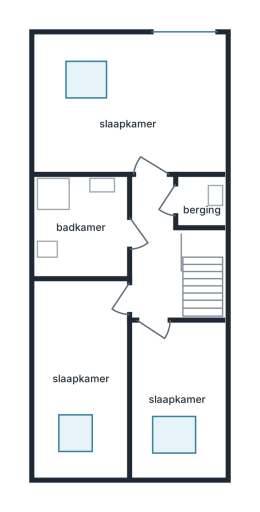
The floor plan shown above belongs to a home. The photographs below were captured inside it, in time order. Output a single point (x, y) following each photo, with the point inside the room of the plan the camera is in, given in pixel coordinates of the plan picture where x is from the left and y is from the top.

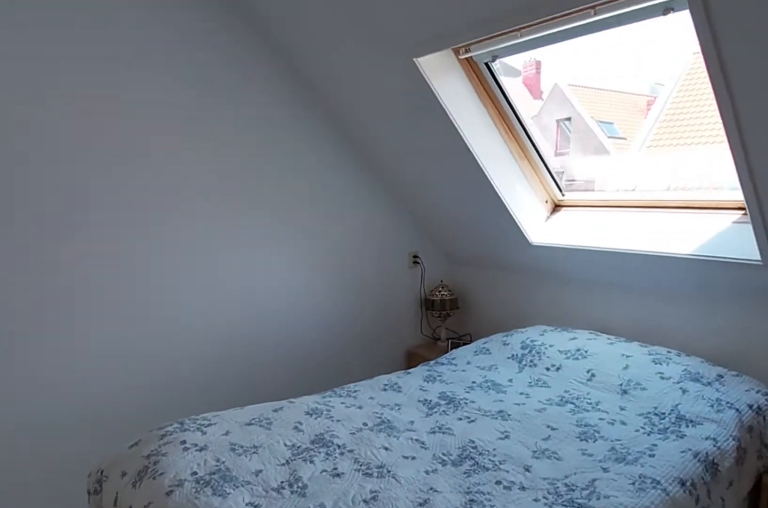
(134, 109)
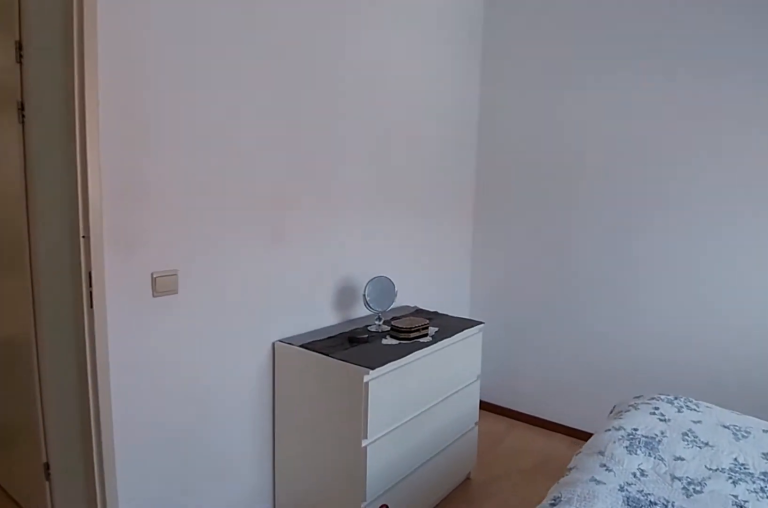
(134, 109)
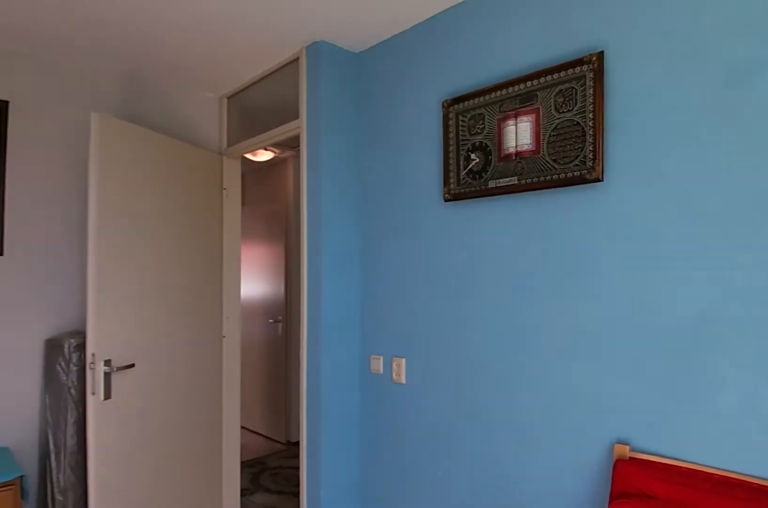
(82, 368)
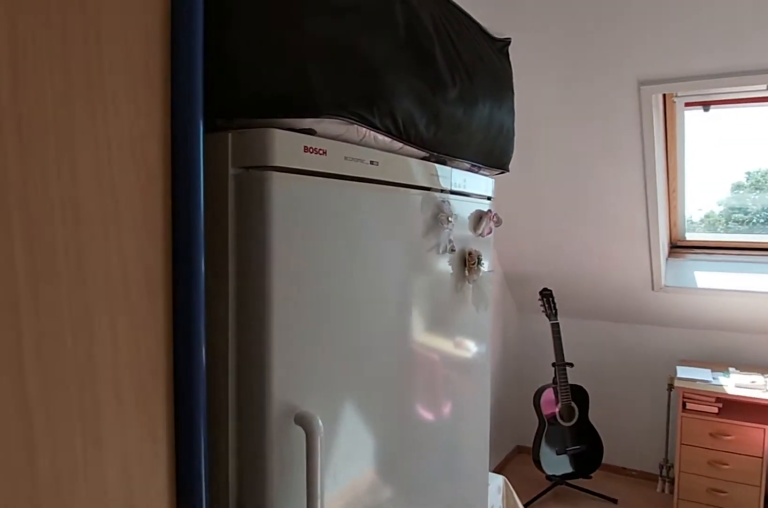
(177, 389)
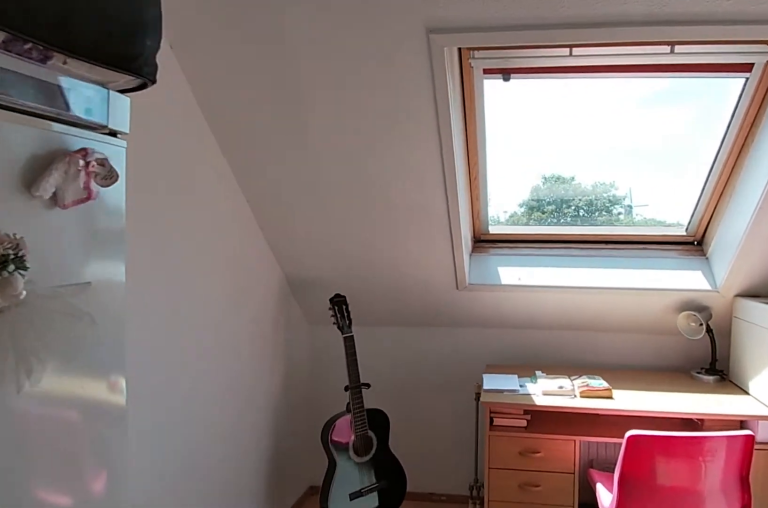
(177, 389)
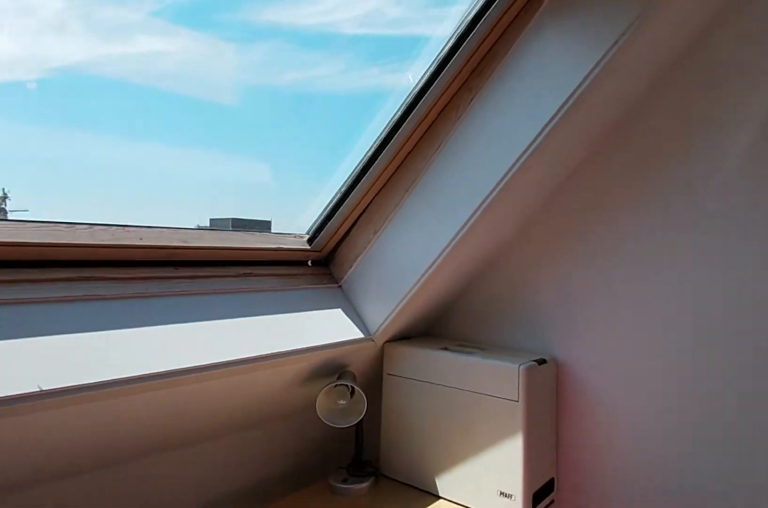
(177, 389)
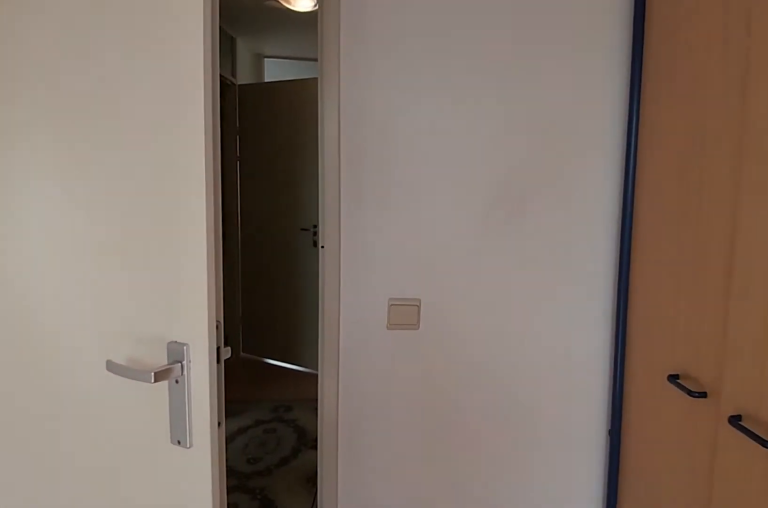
(177, 389)
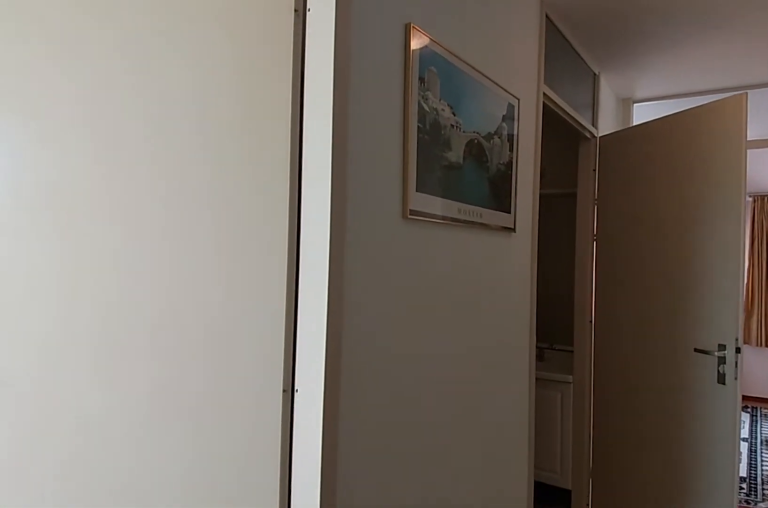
(155, 252)
